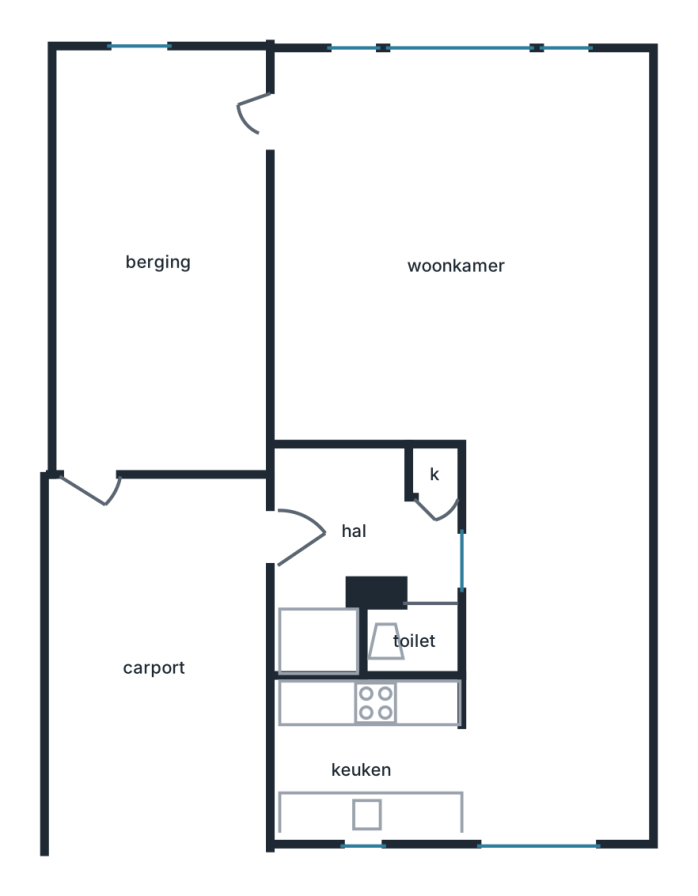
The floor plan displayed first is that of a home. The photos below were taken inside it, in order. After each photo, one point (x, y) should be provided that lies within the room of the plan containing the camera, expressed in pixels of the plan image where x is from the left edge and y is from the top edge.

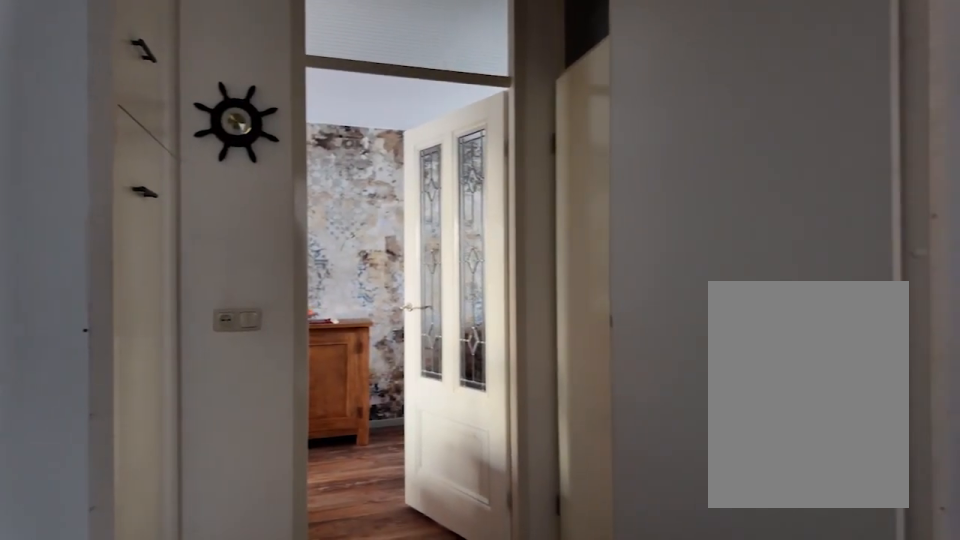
(362, 529)
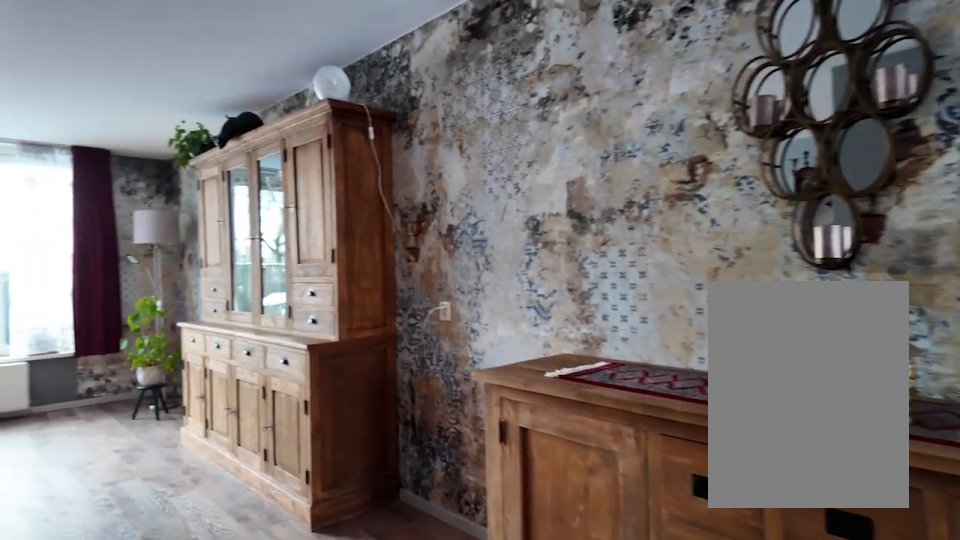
(462, 307)
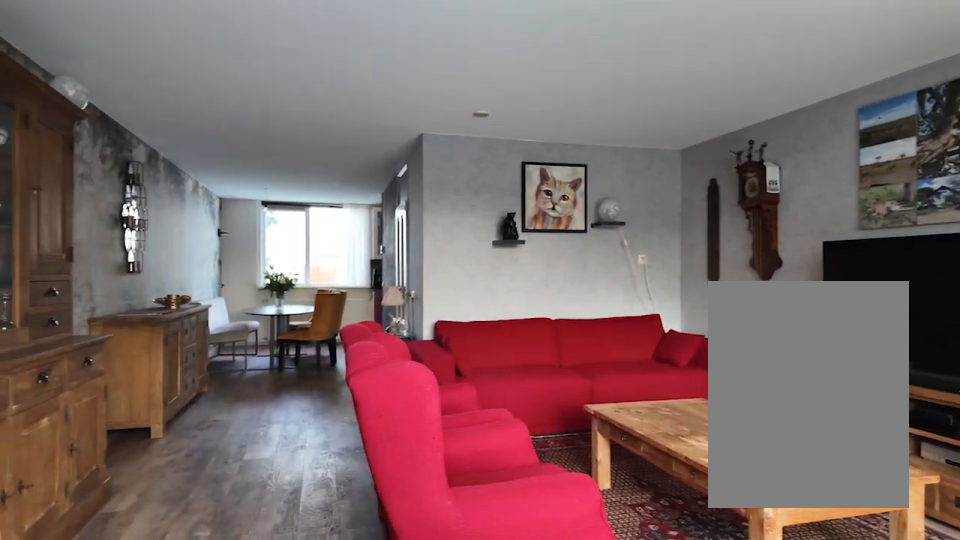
(462, 307)
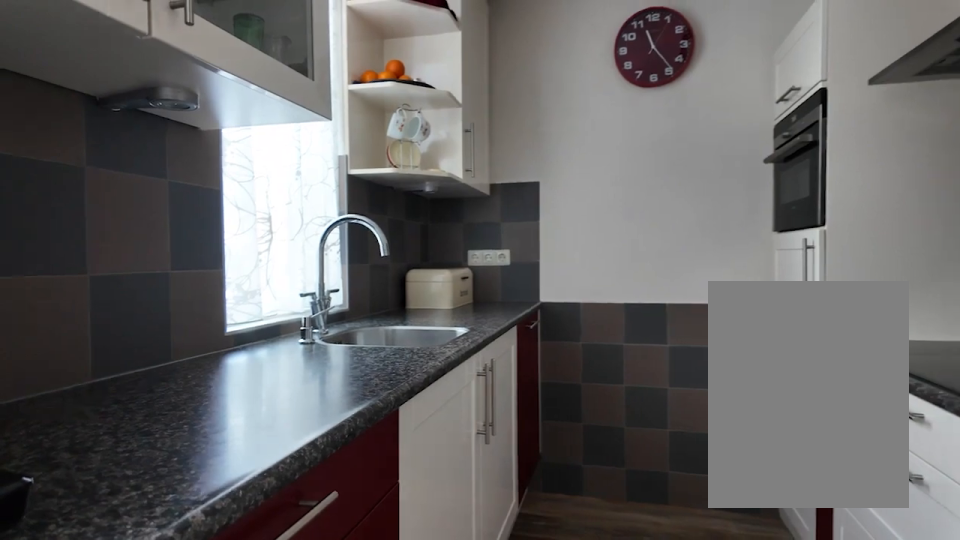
(518, 713)
